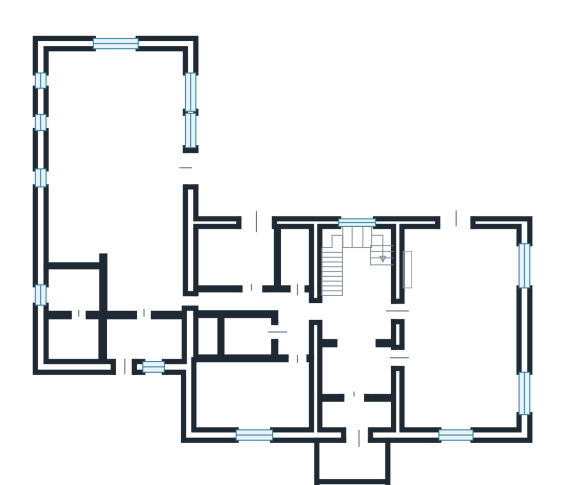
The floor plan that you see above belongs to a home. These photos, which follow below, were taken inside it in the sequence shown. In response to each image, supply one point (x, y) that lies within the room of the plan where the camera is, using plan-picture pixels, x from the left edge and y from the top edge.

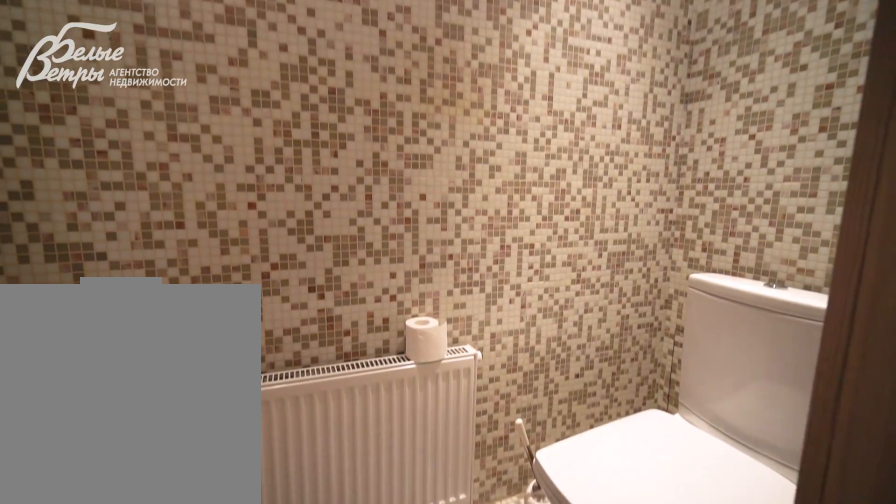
(72, 288)
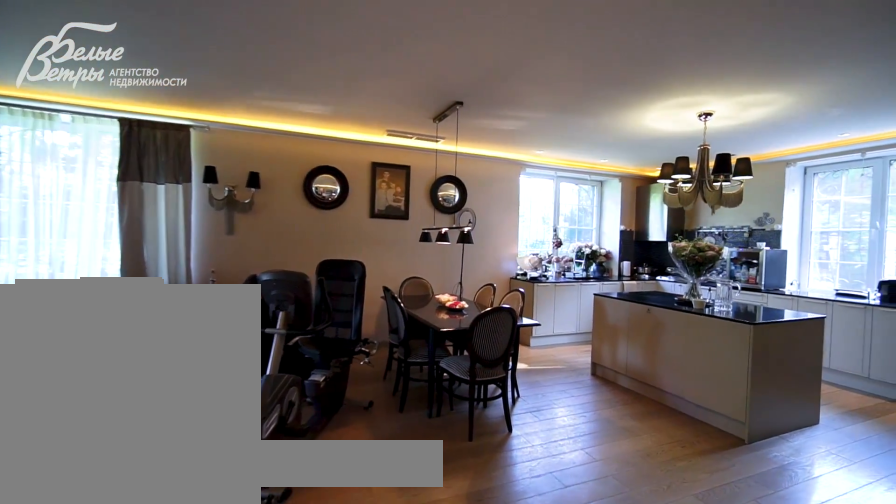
(458, 386)
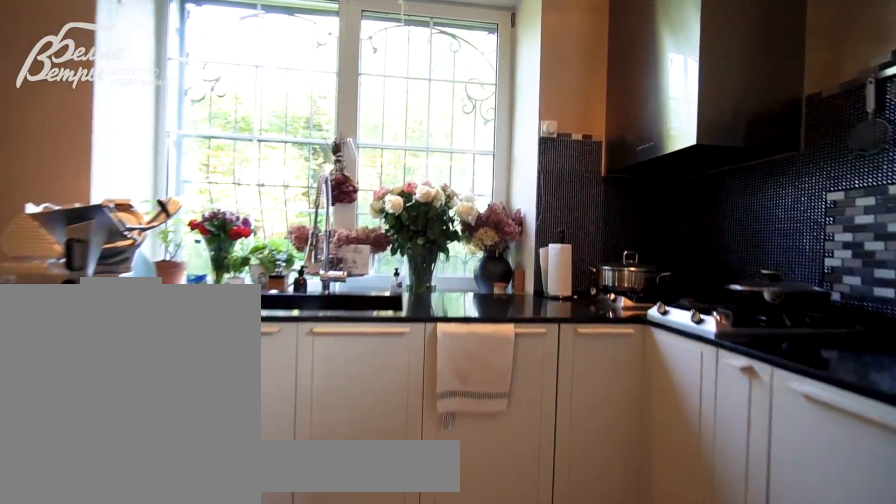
(458, 386)
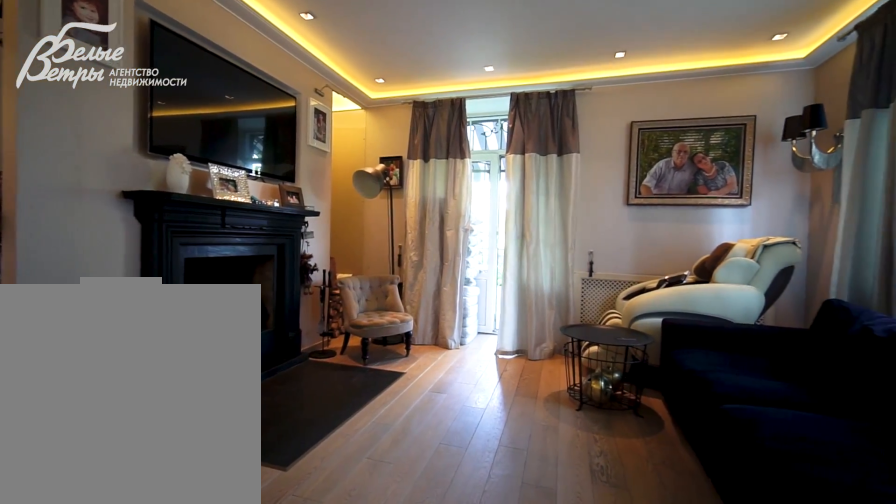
(459, 281)
